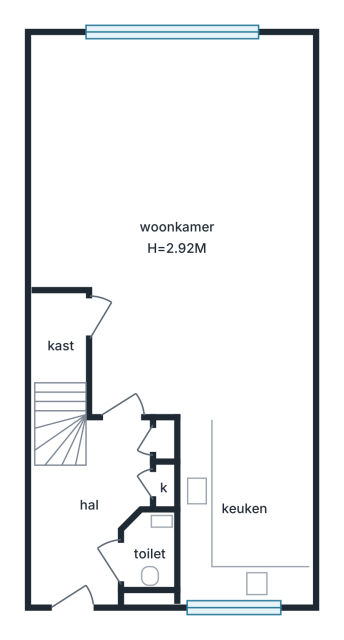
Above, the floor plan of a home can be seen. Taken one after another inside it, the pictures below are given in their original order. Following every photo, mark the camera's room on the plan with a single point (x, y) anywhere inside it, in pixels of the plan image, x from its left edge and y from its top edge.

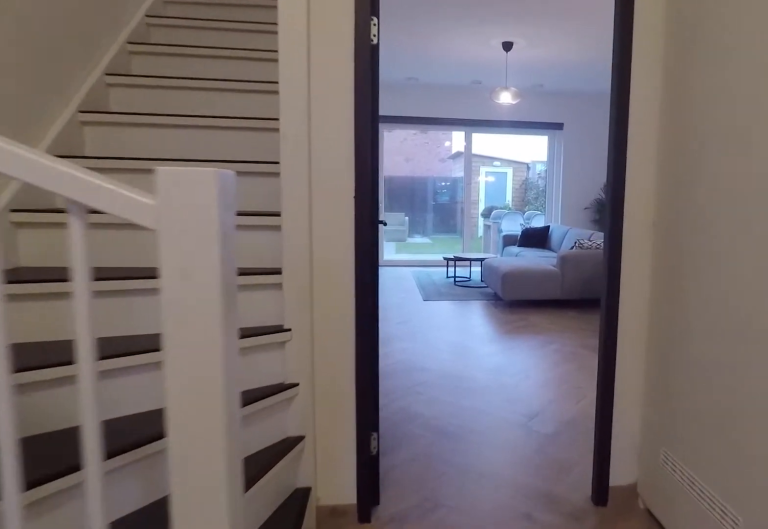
(89, 513)
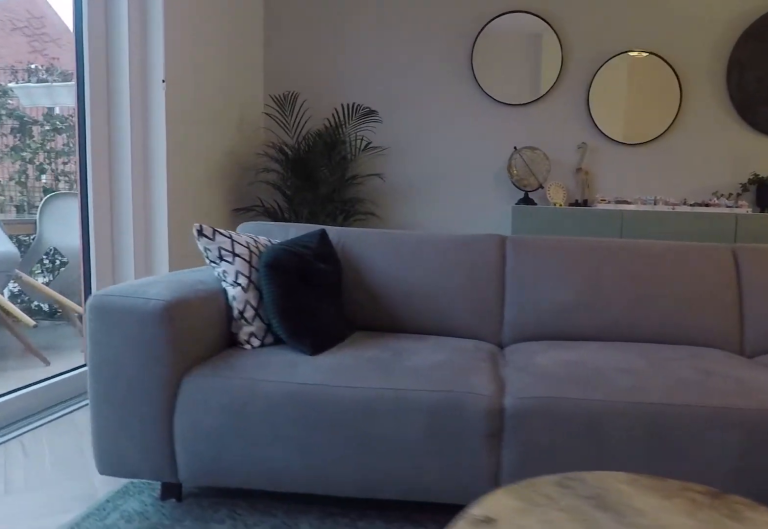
(185, 269)
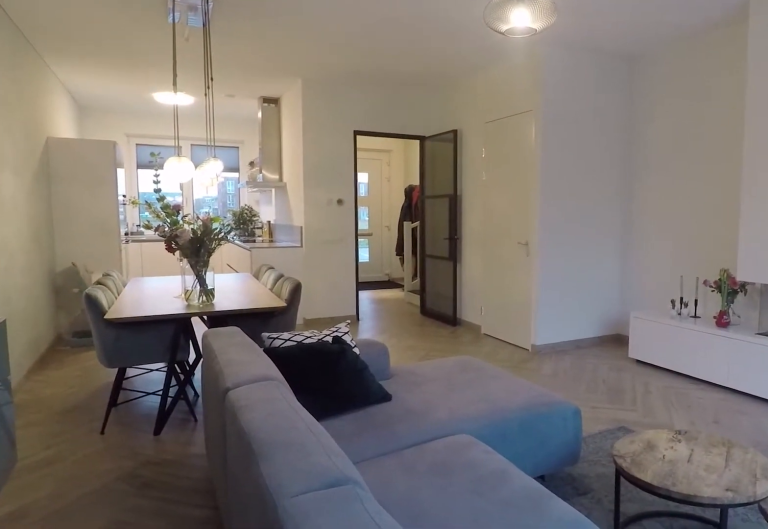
(185, 269)
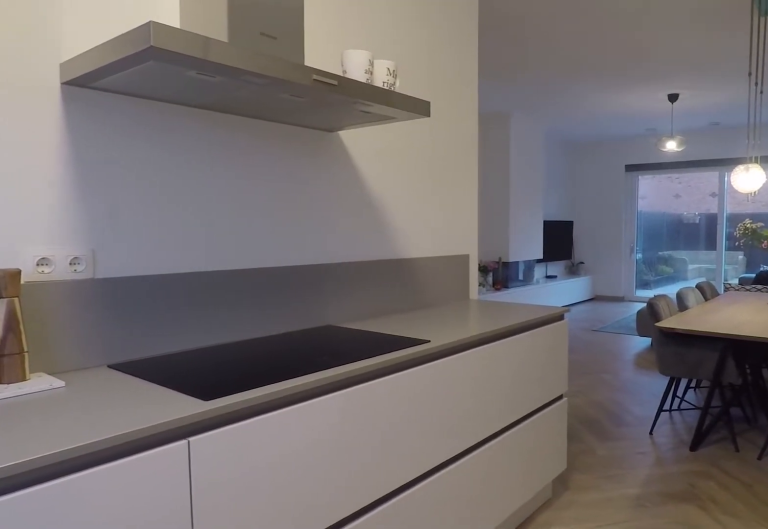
(245, 506)
